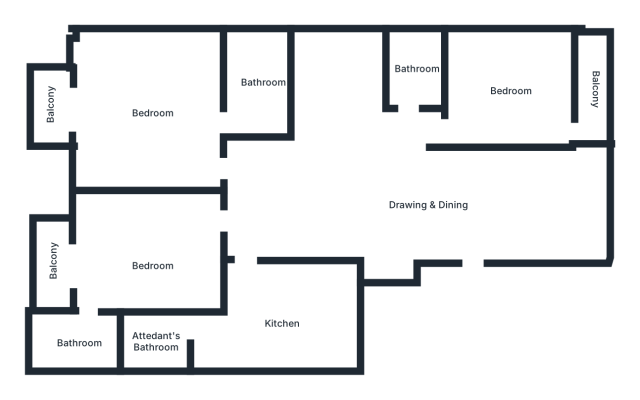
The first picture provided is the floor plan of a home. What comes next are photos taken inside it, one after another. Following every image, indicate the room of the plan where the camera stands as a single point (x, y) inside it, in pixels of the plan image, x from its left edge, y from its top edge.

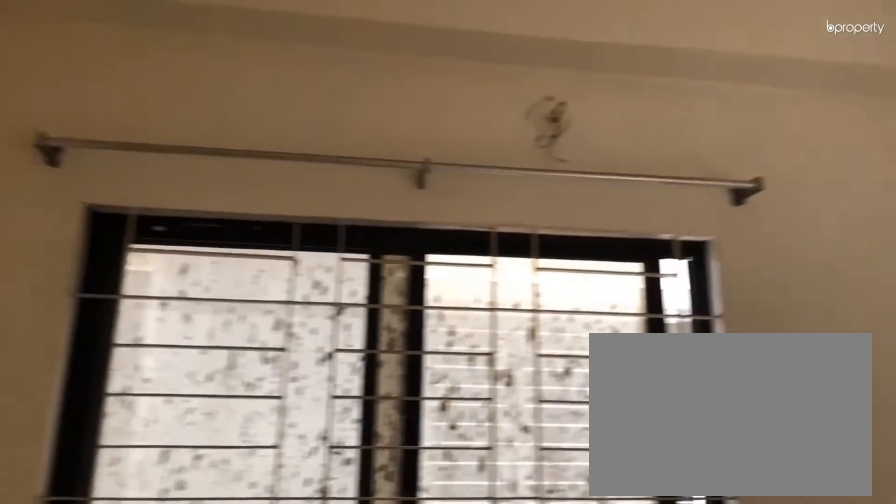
(508, 95)
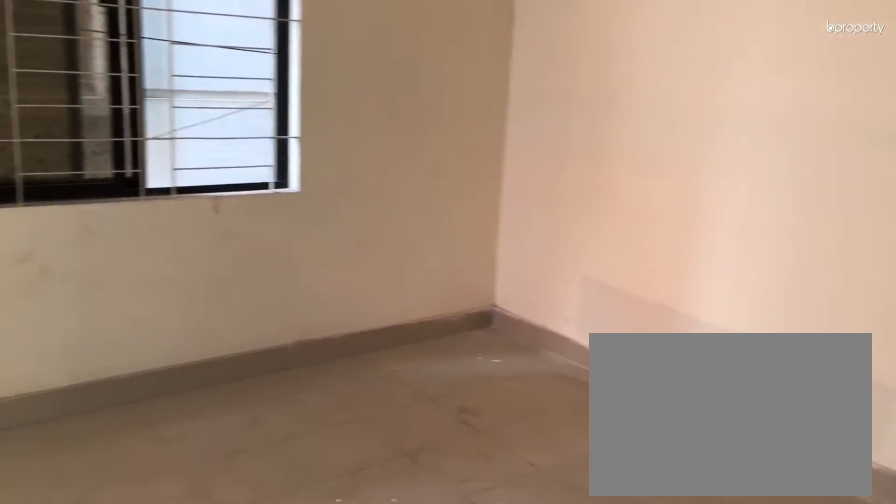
(152, 112)
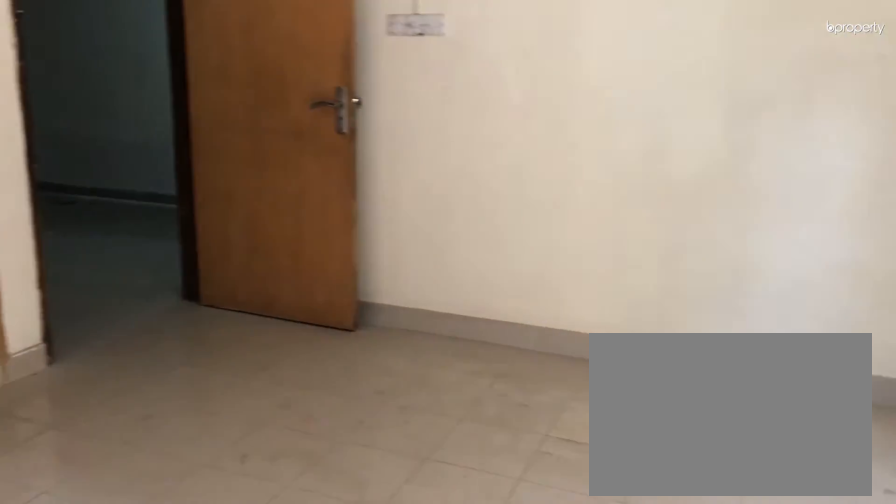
(152, 112)
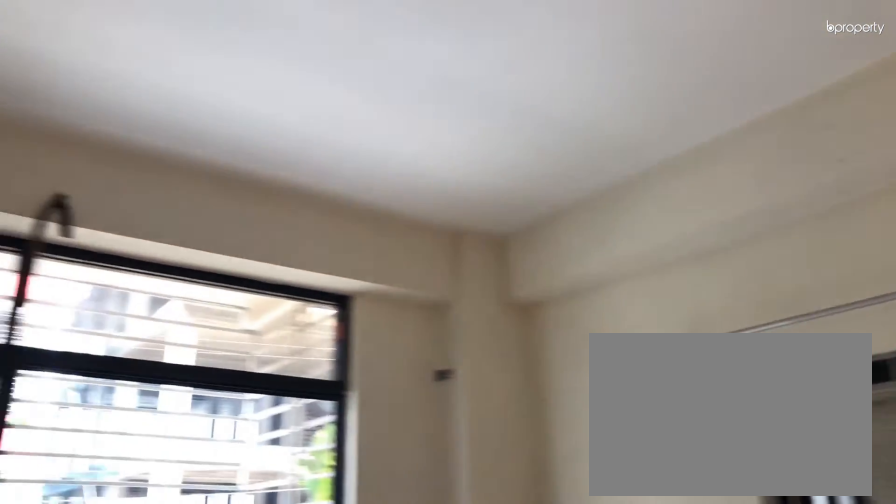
(152, 112)
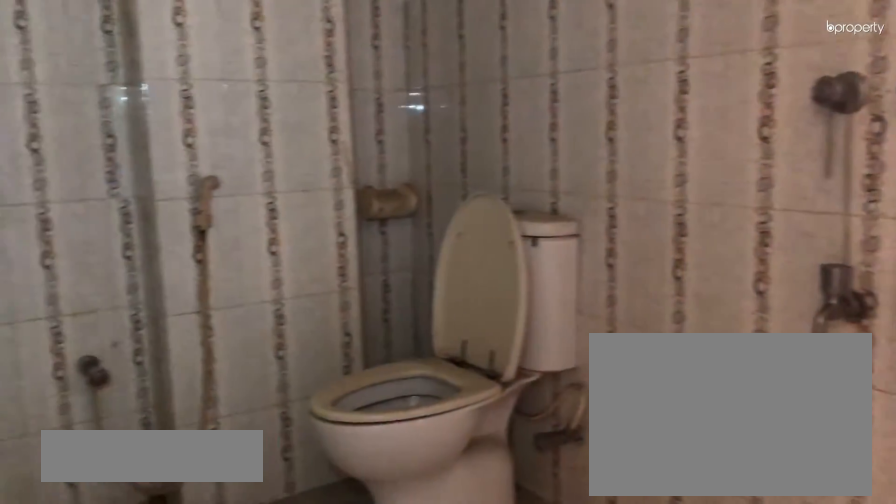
(260, 81)
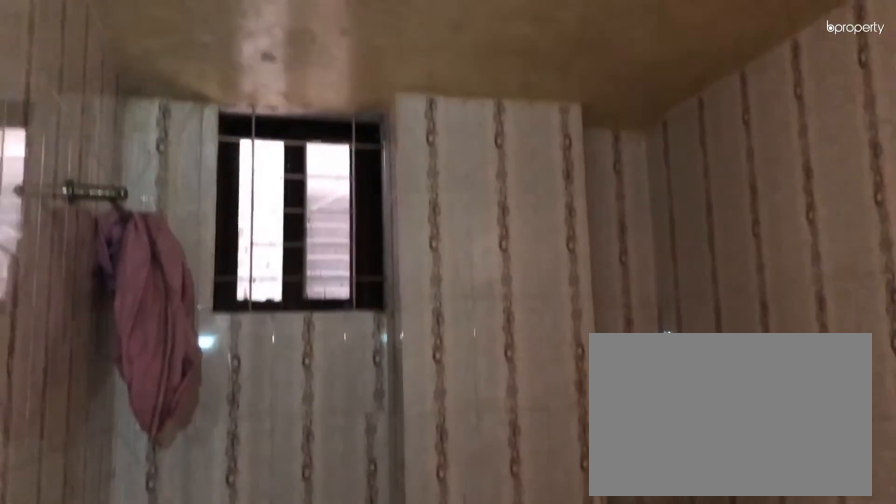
(260, 81)
